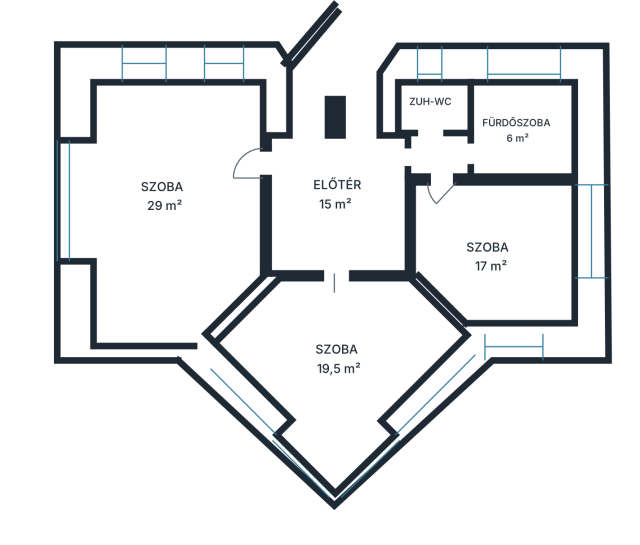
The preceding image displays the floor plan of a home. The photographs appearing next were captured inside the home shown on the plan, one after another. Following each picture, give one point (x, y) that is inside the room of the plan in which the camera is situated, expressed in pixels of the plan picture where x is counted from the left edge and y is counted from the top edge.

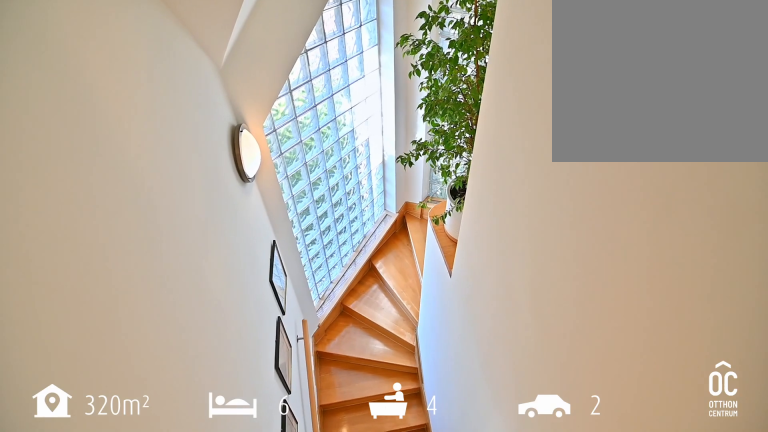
(332, 80)
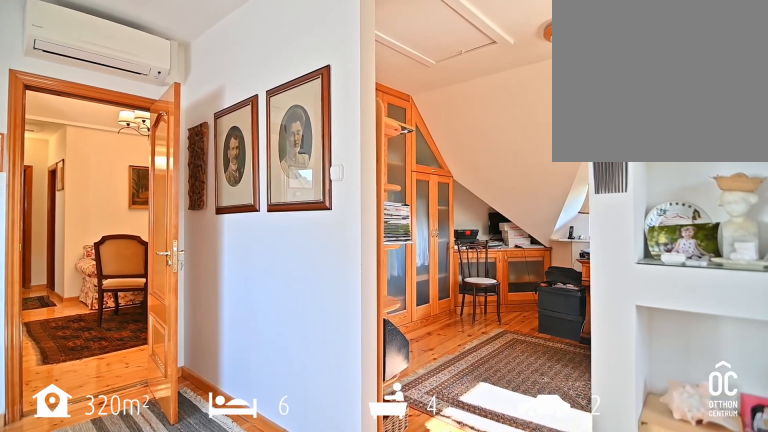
(167, 201)
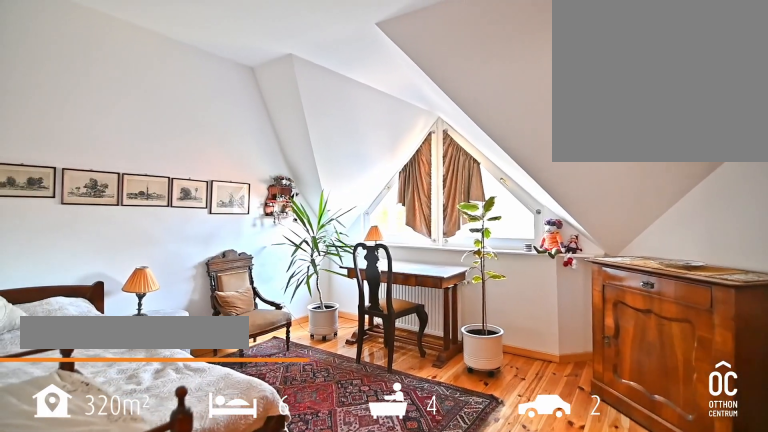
(334, 356)
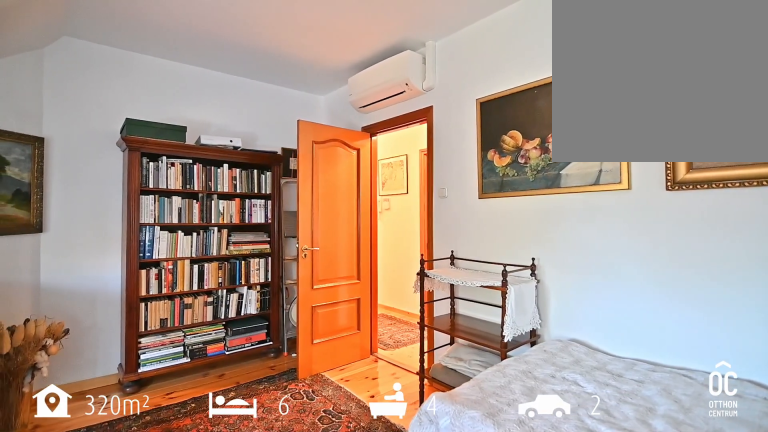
(334, 356)
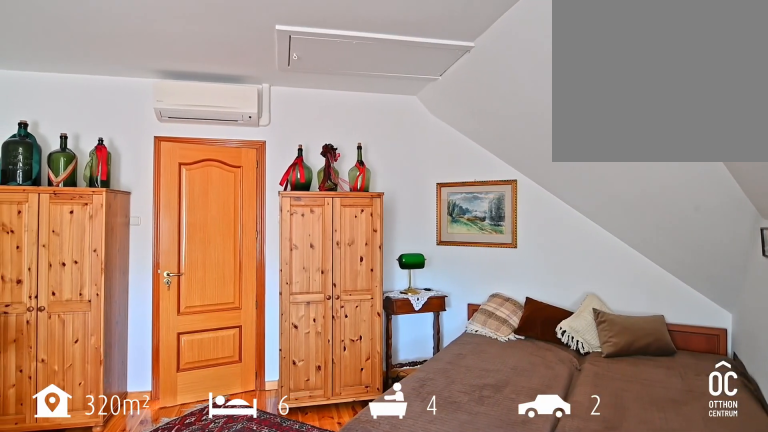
(500, 254)
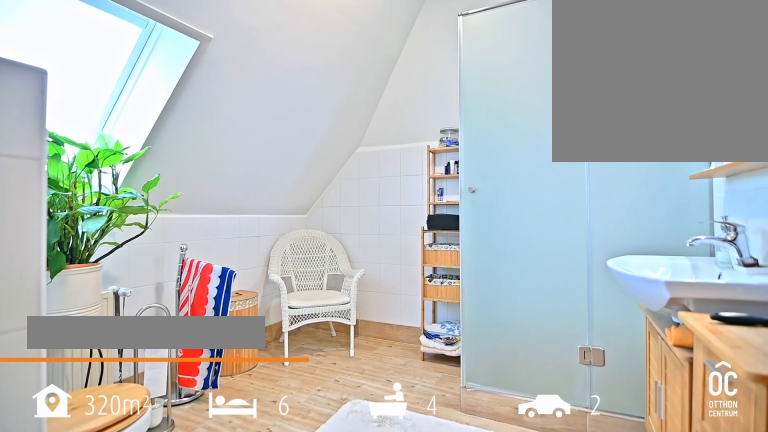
(520, 129)
